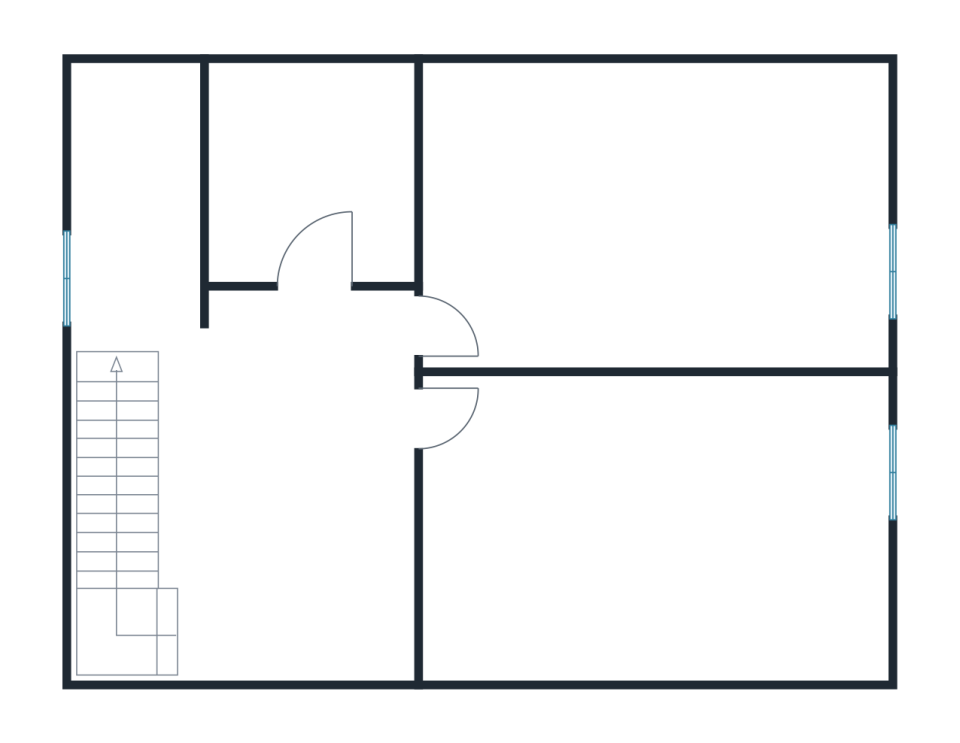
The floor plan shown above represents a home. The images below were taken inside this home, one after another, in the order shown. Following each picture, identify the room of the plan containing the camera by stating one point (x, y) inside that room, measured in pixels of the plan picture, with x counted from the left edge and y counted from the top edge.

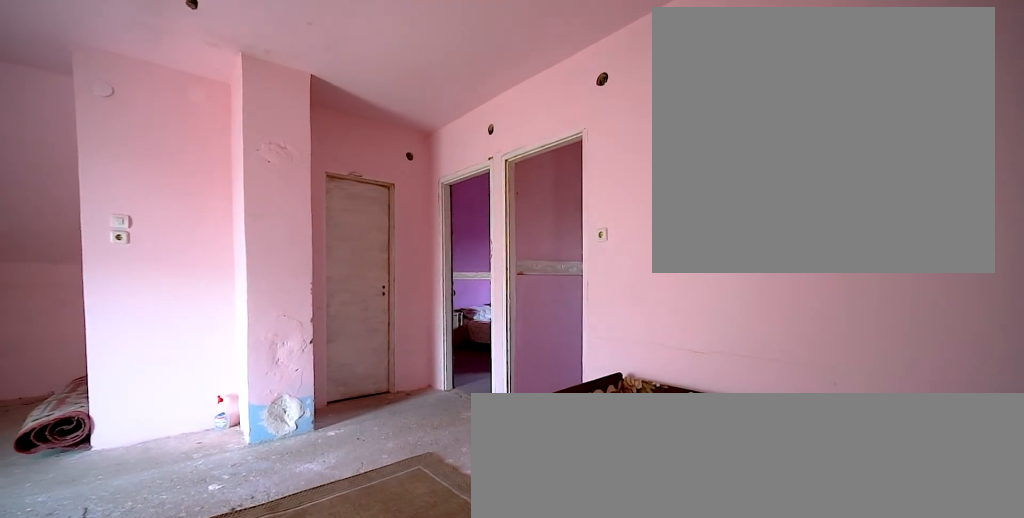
(305, 475)
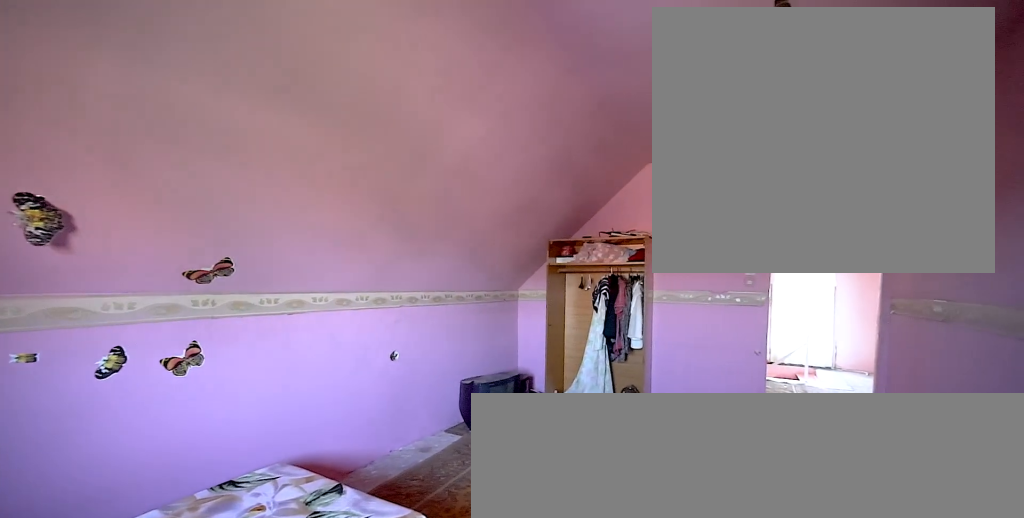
(662, 533)
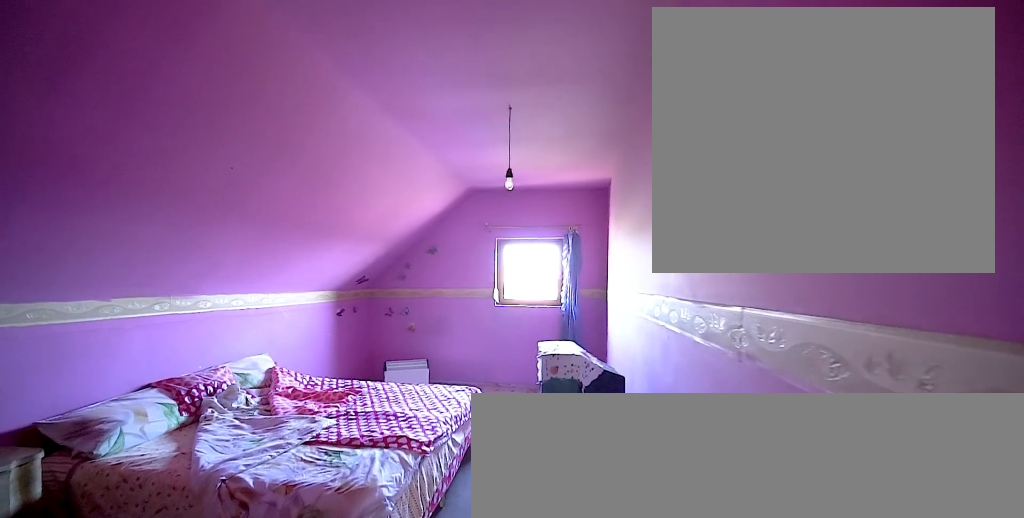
(662, 243)
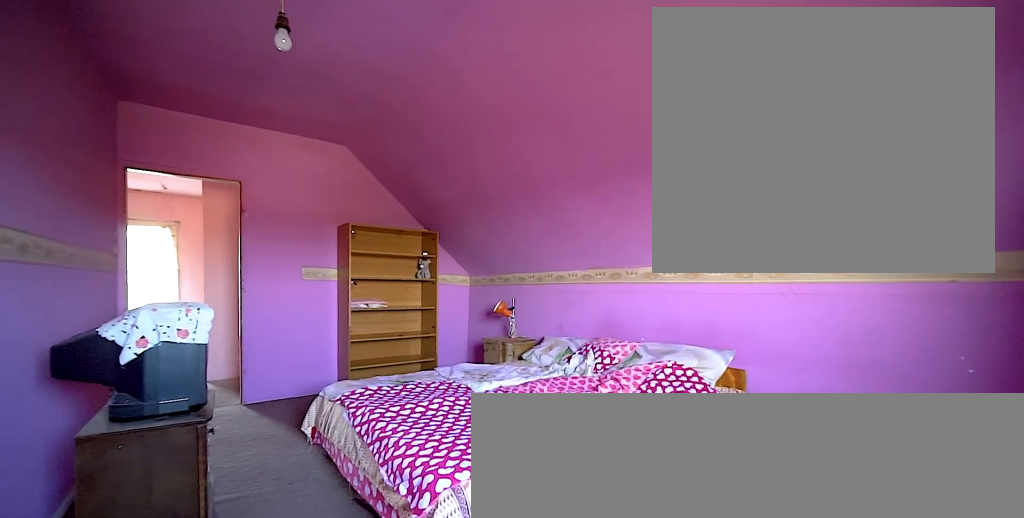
(662, 243)
